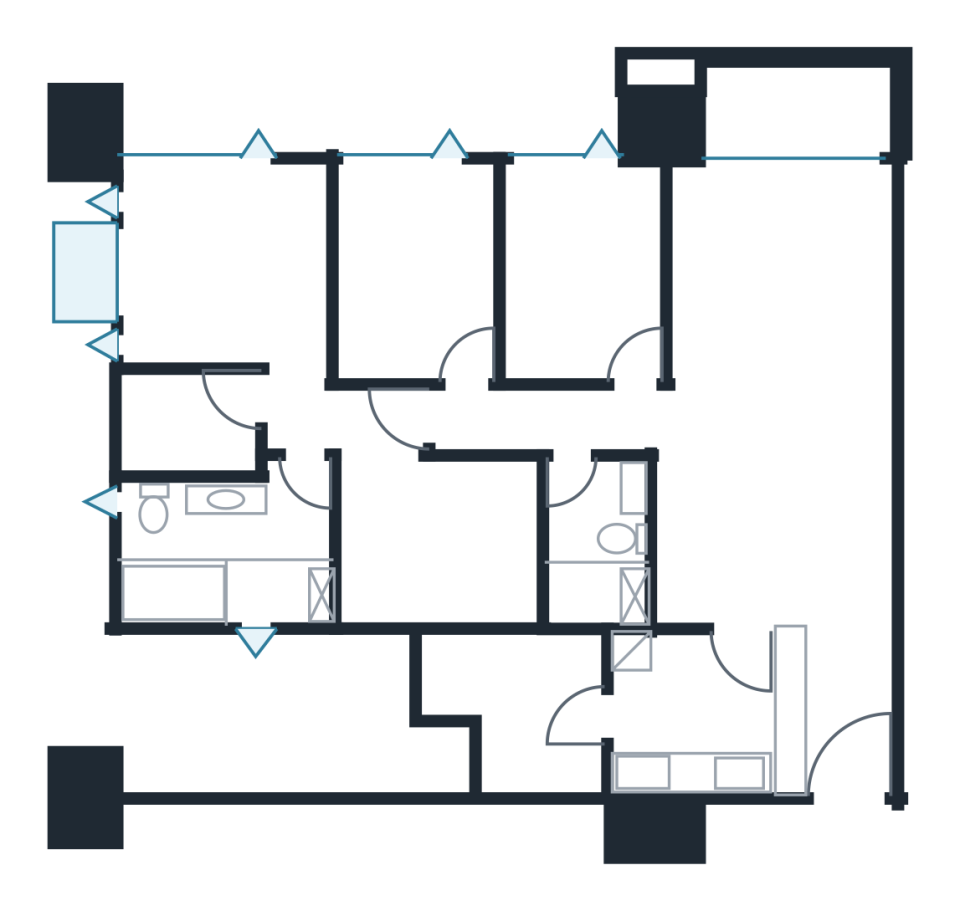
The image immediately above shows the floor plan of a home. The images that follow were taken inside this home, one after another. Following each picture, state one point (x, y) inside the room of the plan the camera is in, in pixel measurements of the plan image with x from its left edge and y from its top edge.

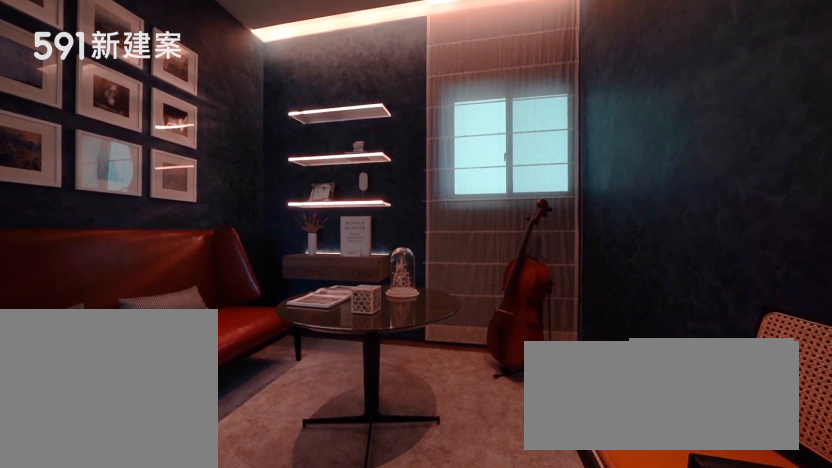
(447, 543)
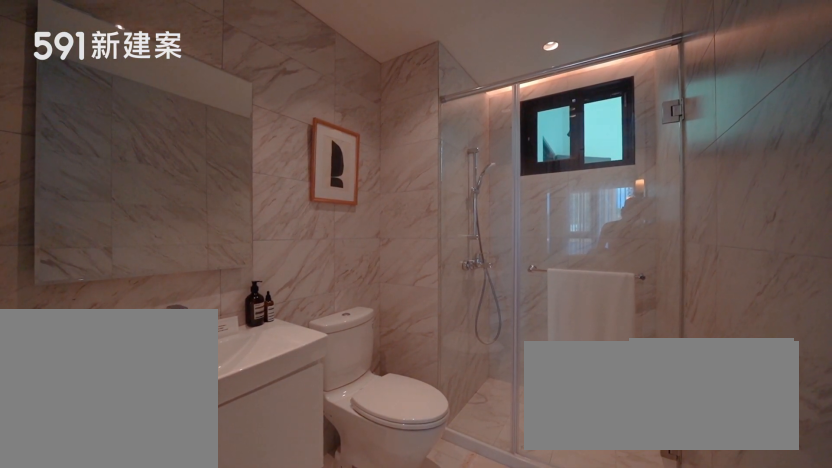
(594, 549)
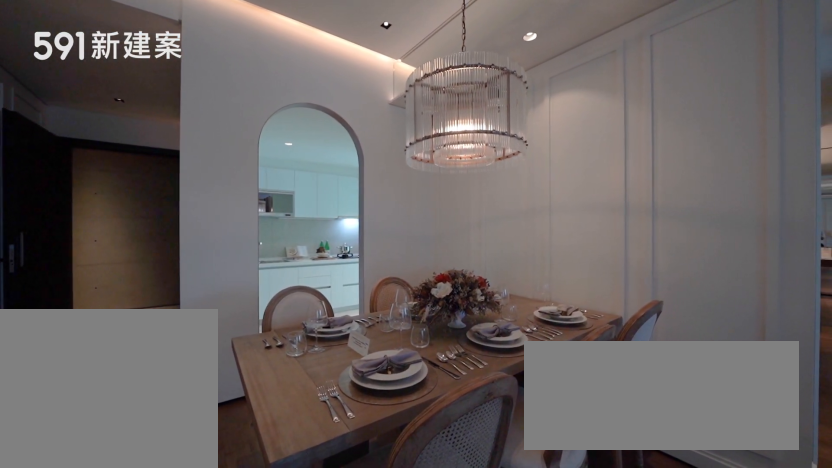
(769, 541)
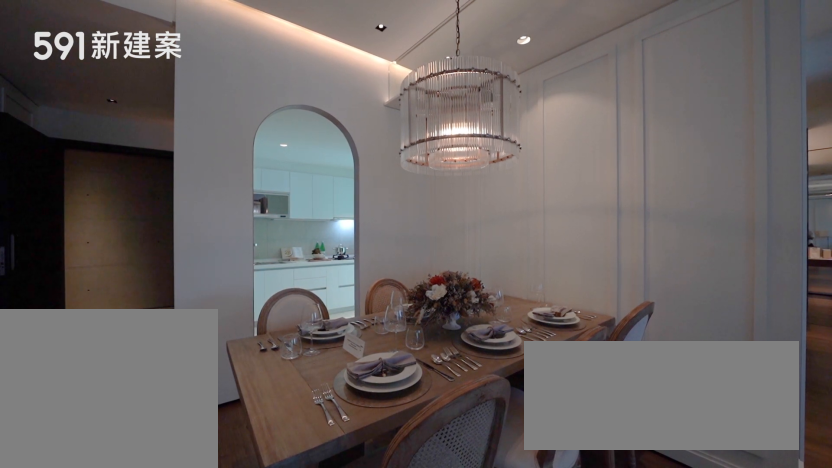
(769, 541)
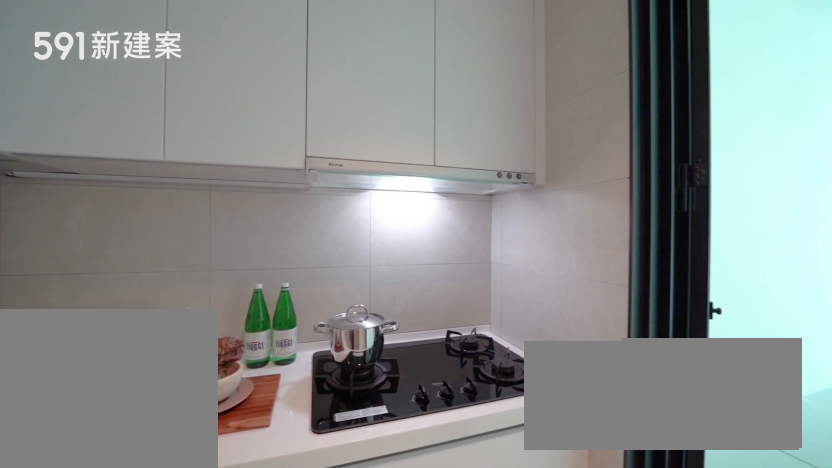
(687, 714)
